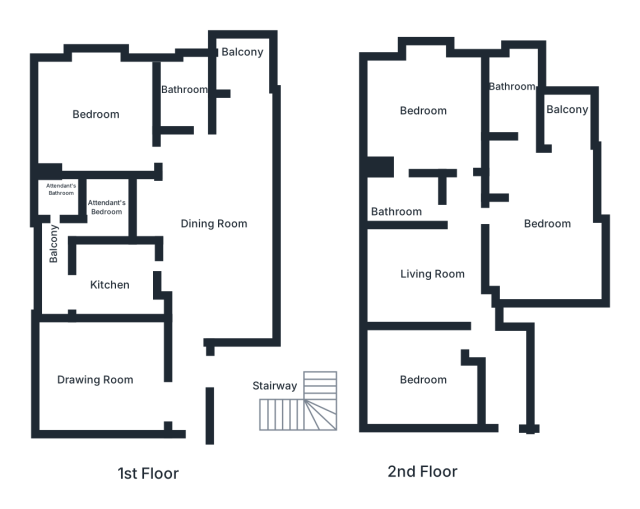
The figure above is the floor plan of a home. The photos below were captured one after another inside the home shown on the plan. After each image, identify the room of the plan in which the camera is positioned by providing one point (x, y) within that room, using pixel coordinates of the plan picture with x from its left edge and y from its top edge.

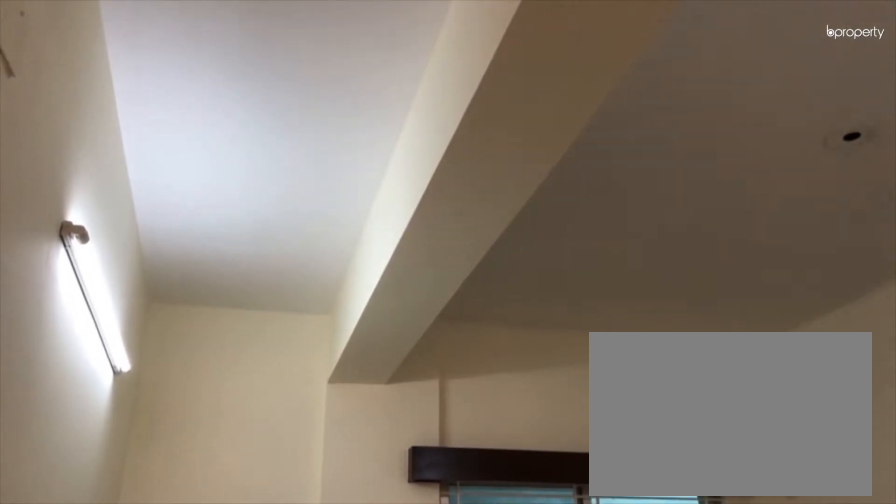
(423, 267)
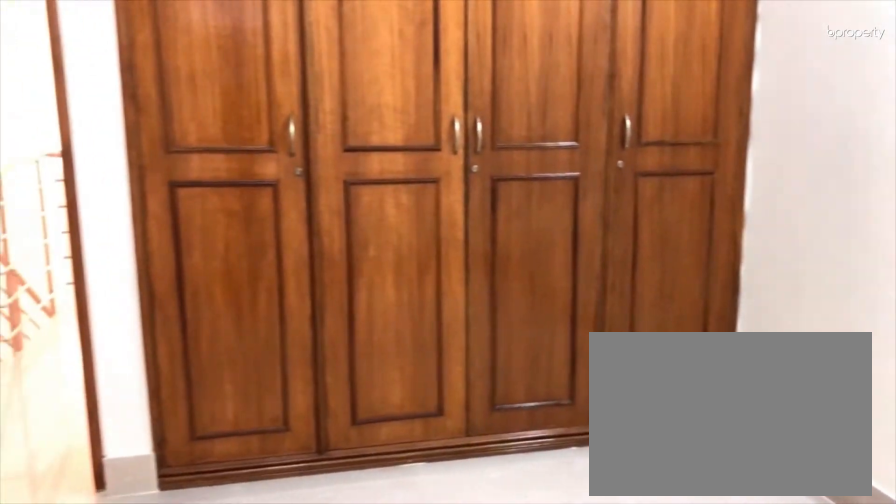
(418, 380)
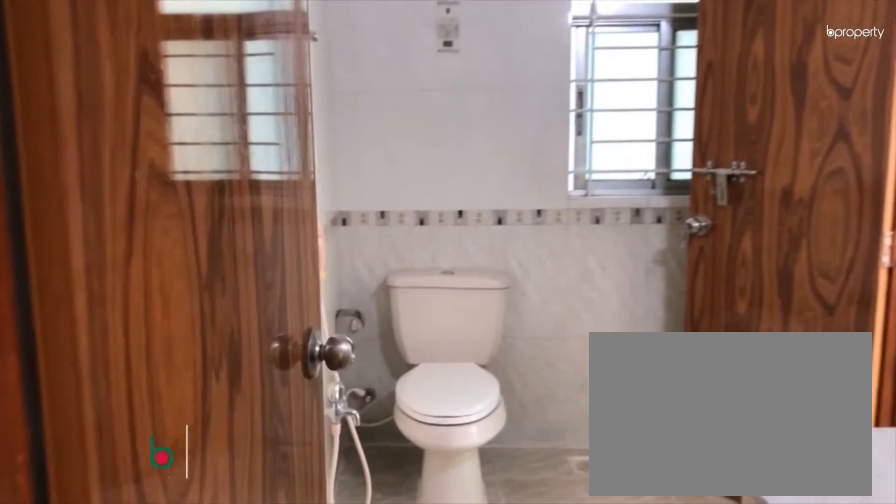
(410, 201)
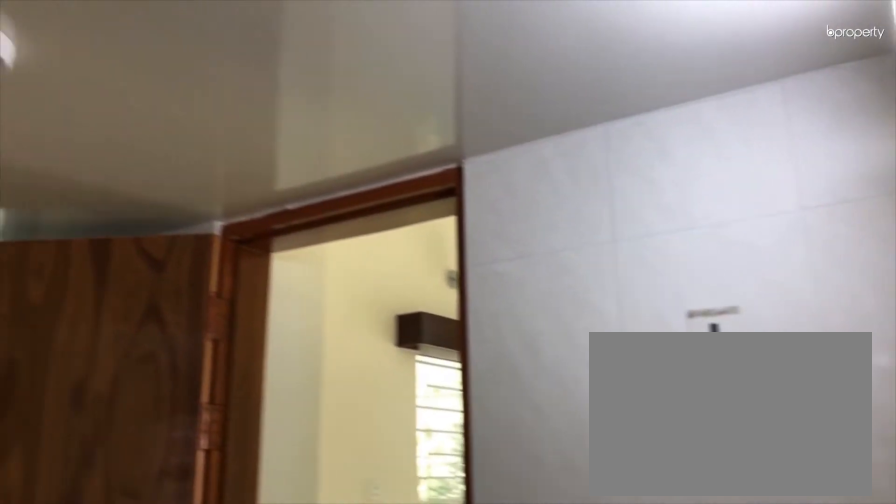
(410, 201)
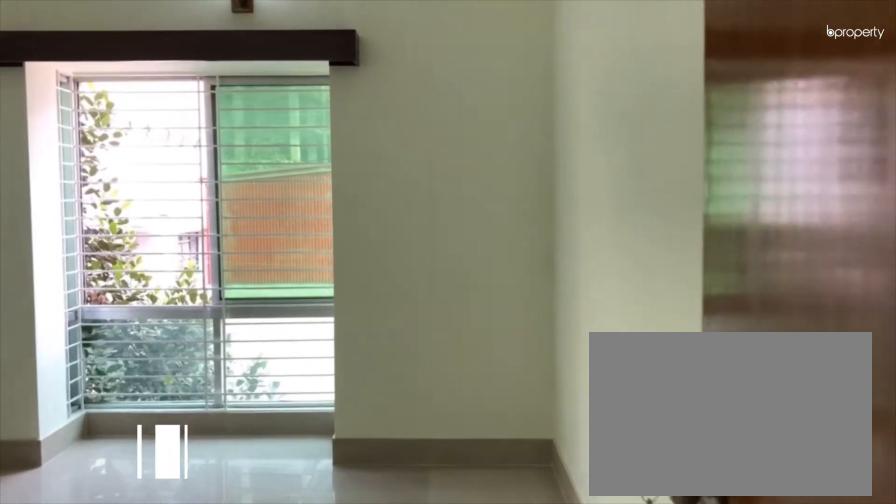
(413, 103)
